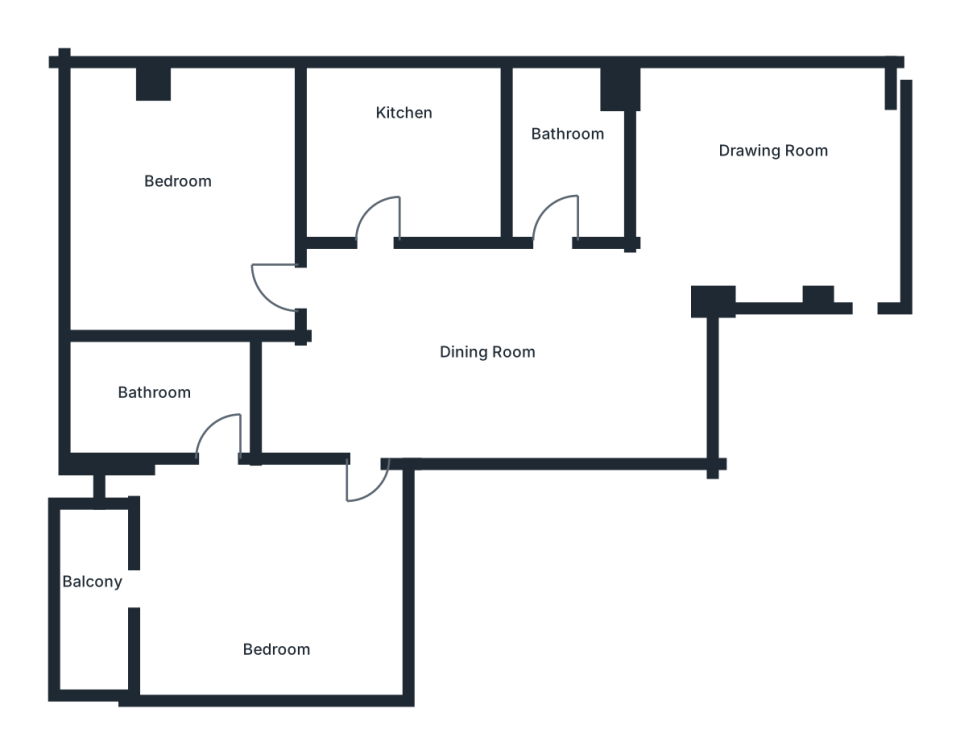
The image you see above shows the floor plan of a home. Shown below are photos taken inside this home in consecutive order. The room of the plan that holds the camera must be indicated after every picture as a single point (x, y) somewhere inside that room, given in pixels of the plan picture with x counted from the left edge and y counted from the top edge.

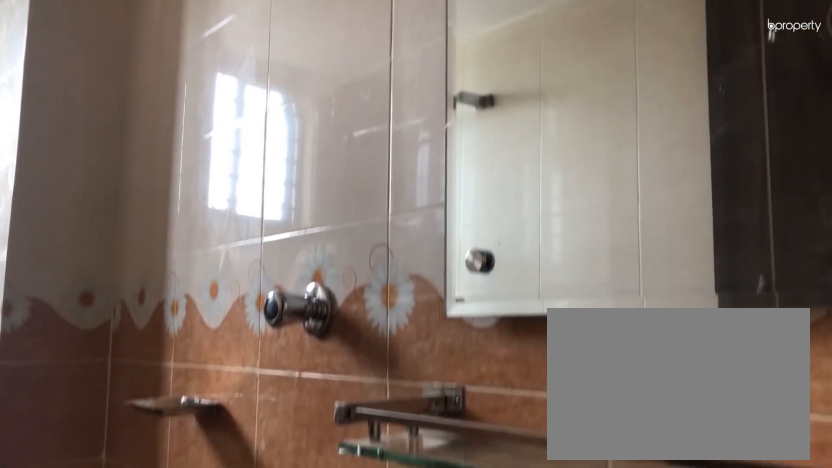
(577, 134)
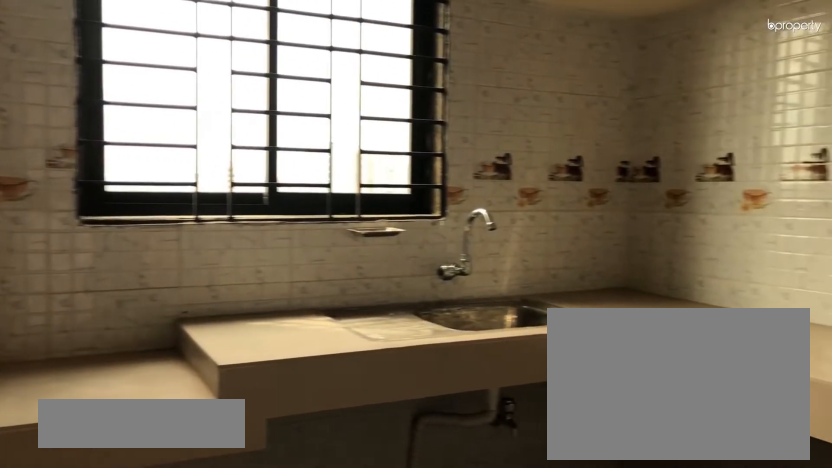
(408, 149)
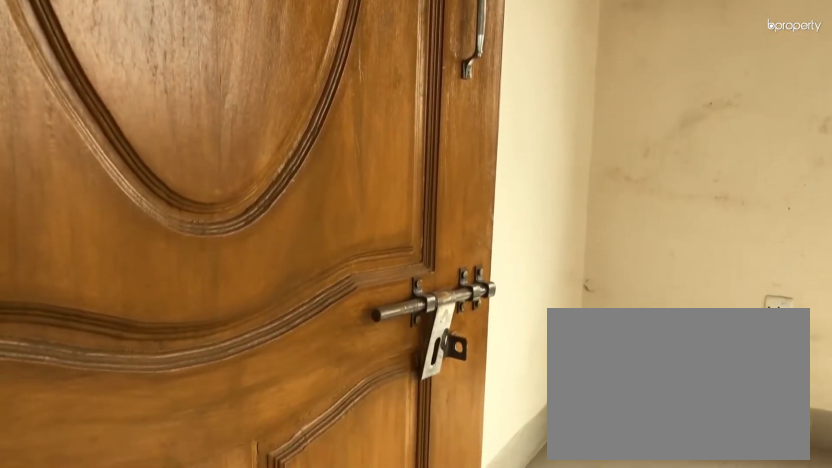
(186, 202)
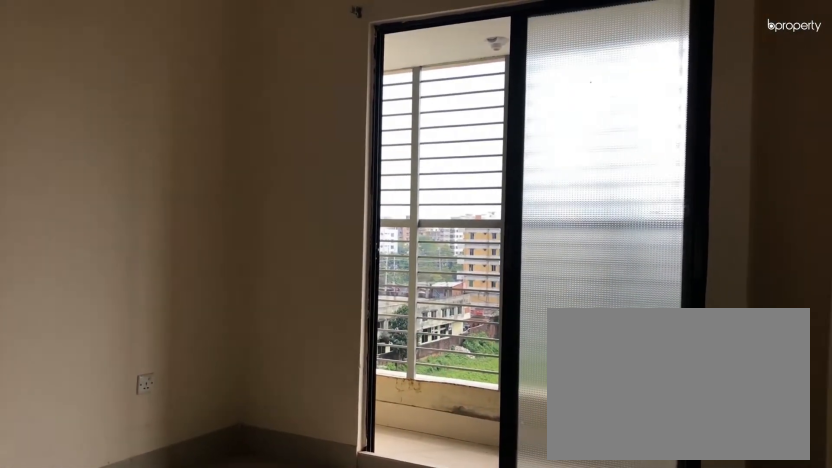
(273, 584)
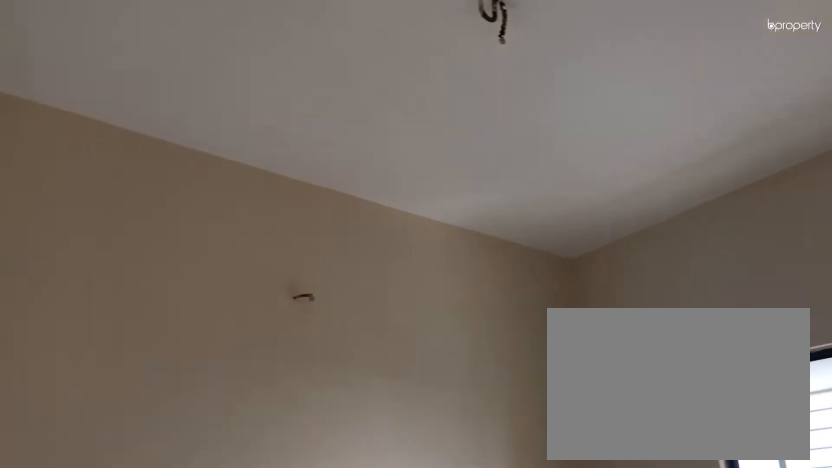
(273, 584)
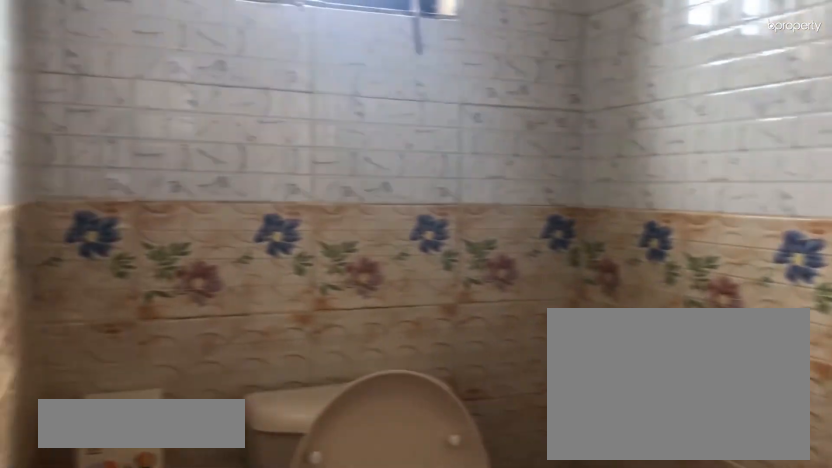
(133, 377)
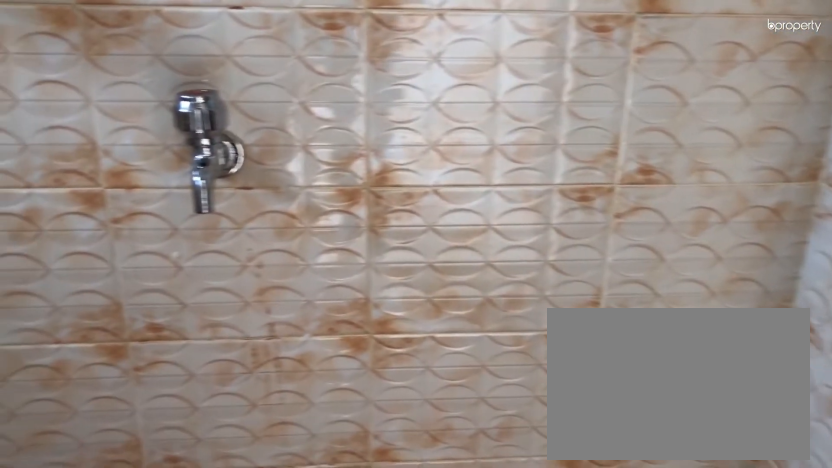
(133, 377)
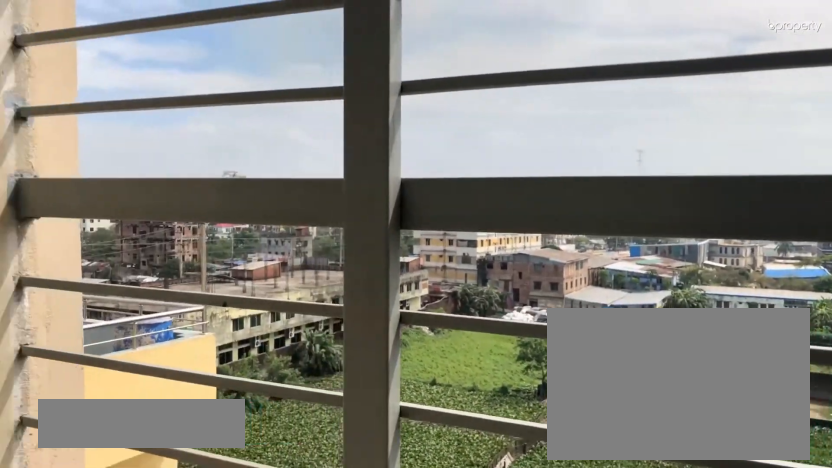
(104, 589)
